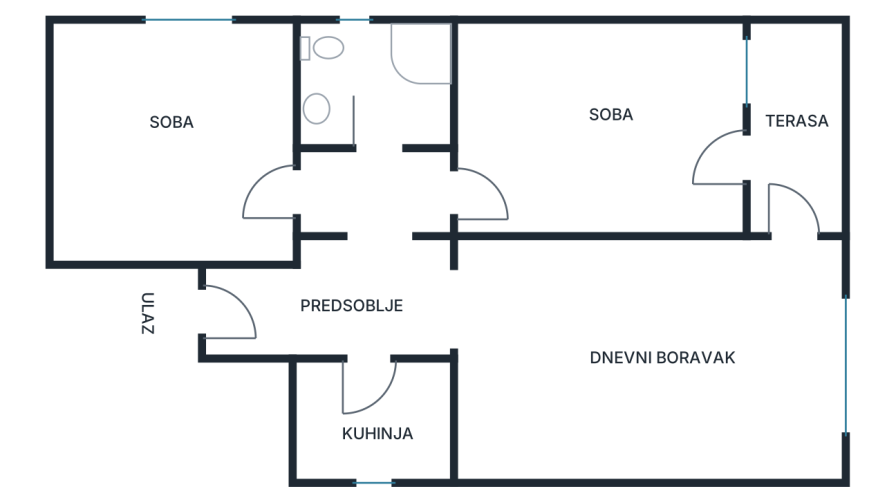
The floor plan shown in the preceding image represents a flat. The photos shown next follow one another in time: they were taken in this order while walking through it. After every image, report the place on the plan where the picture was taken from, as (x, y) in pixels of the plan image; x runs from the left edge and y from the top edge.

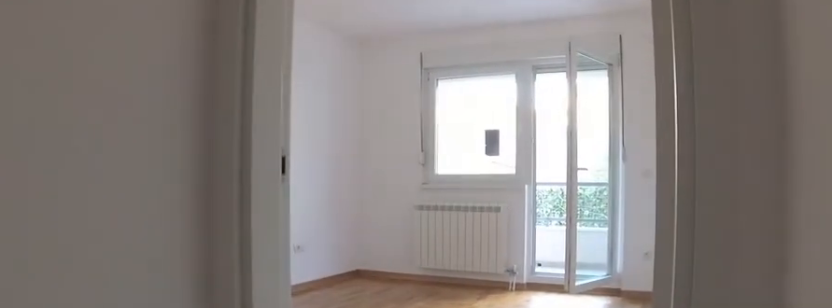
(392, 200)
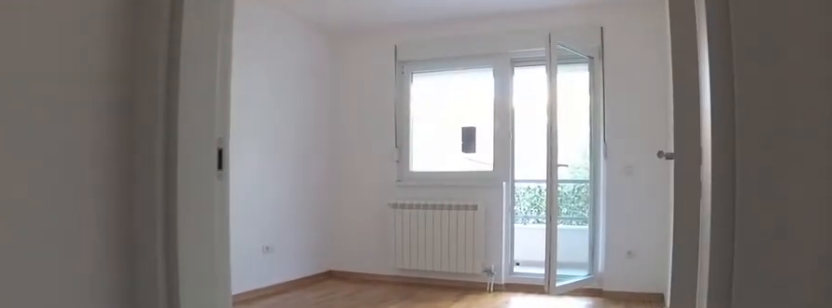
(402, 197)
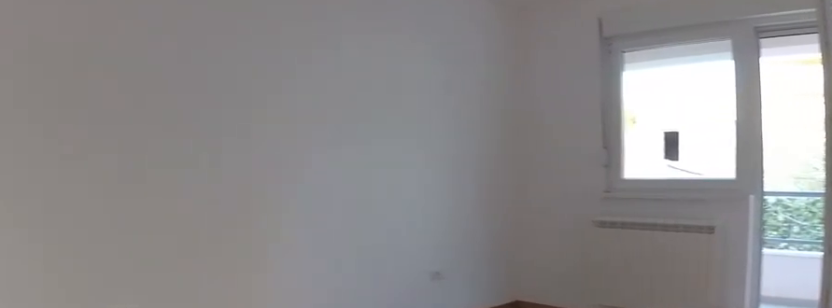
(446, 200)
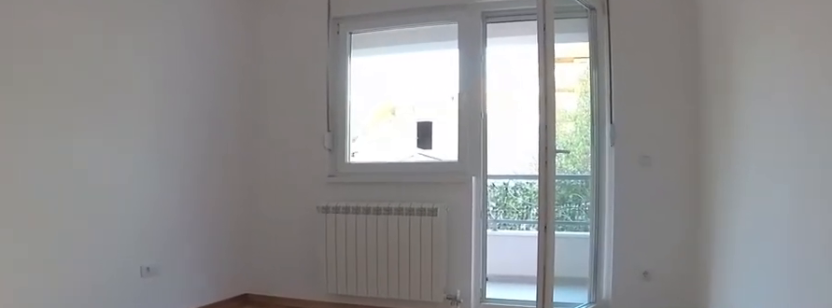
(458, 199)
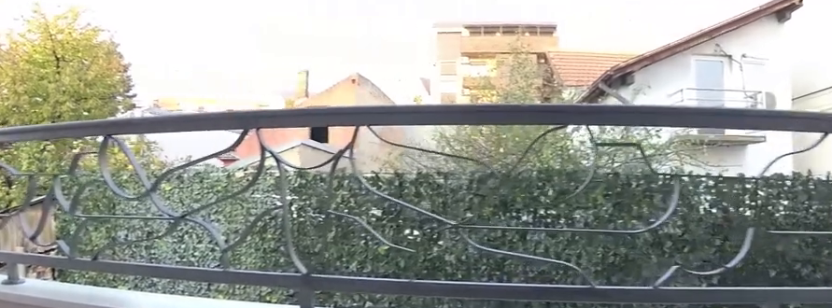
(749, 169)
